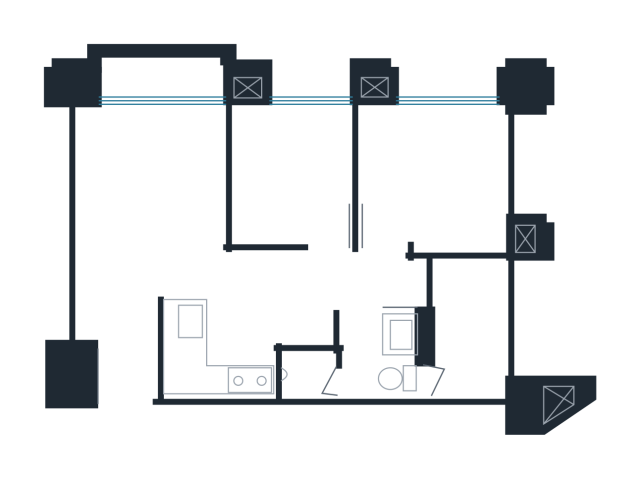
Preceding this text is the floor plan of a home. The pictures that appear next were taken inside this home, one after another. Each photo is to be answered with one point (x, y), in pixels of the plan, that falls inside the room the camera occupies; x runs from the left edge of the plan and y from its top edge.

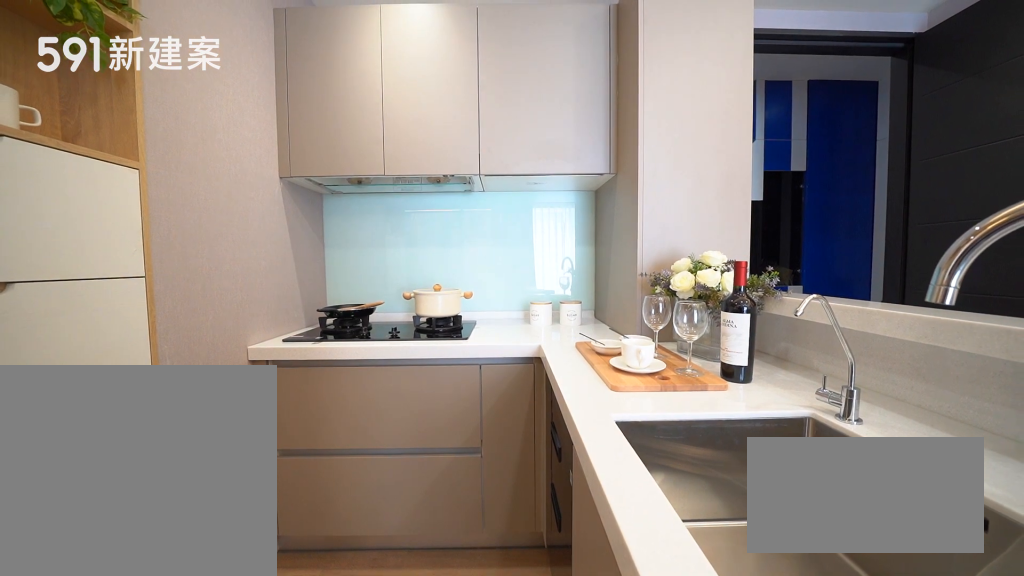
(220, 350)
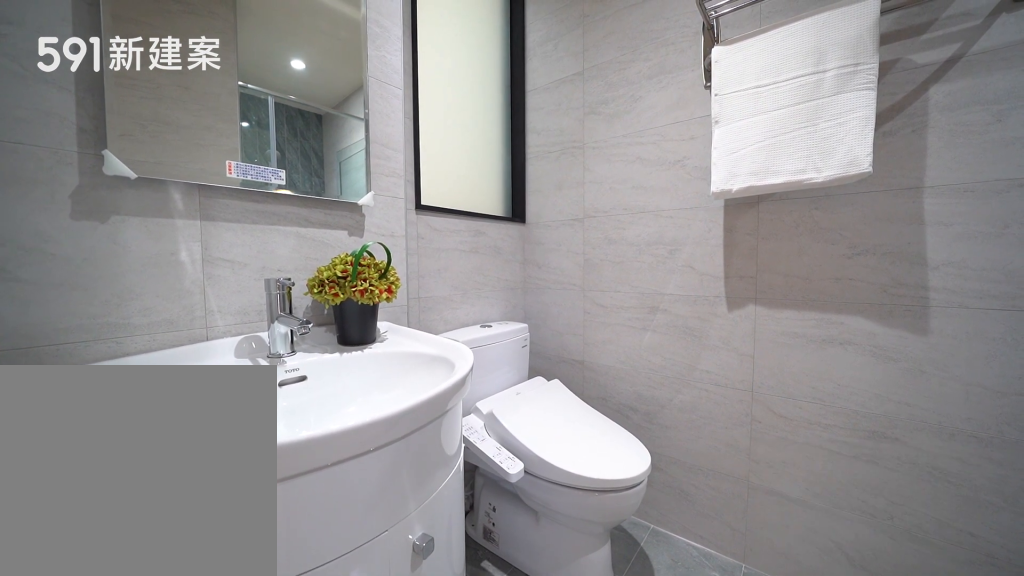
(360, 363)
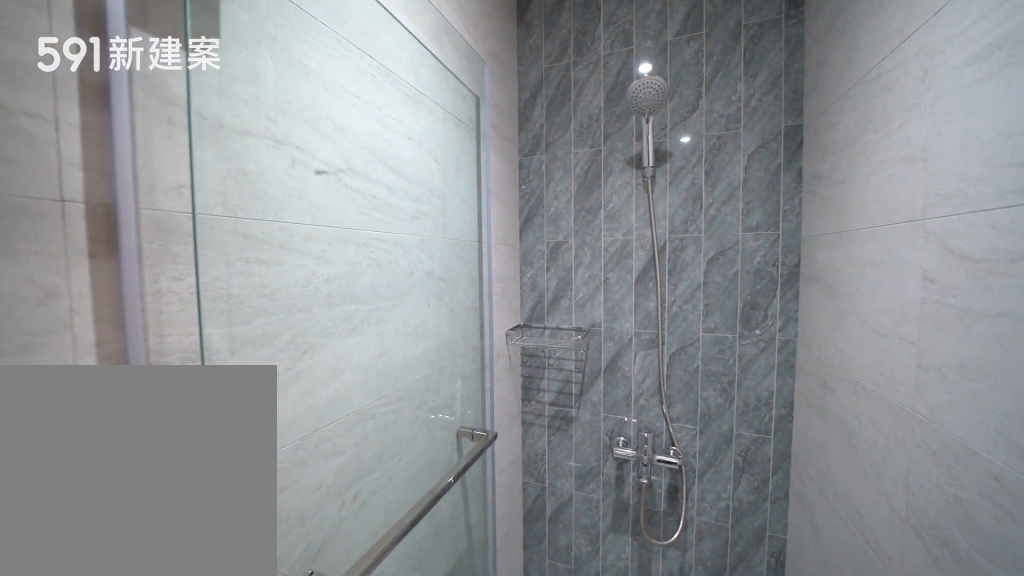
(360, 363)
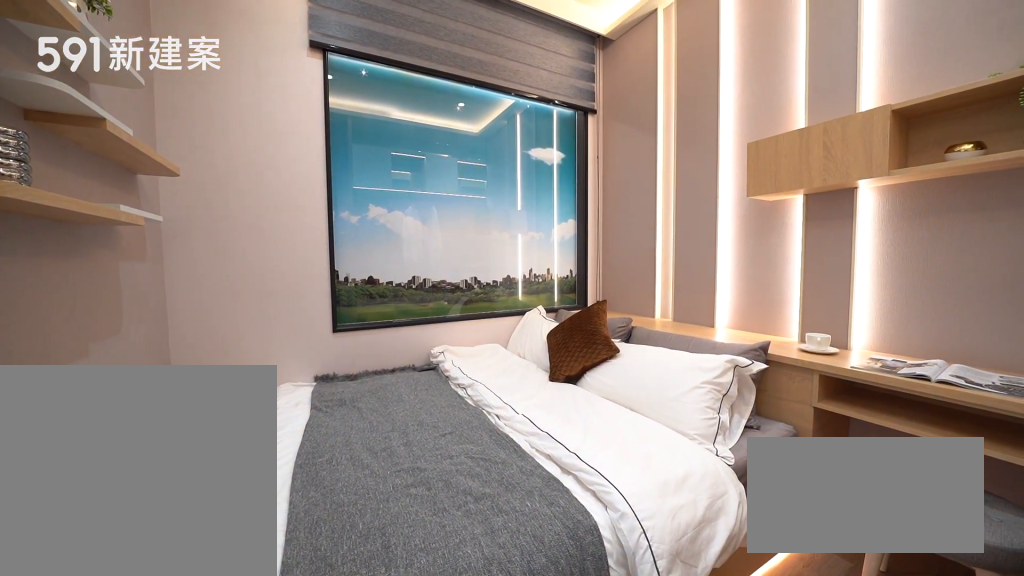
(435, 176)
